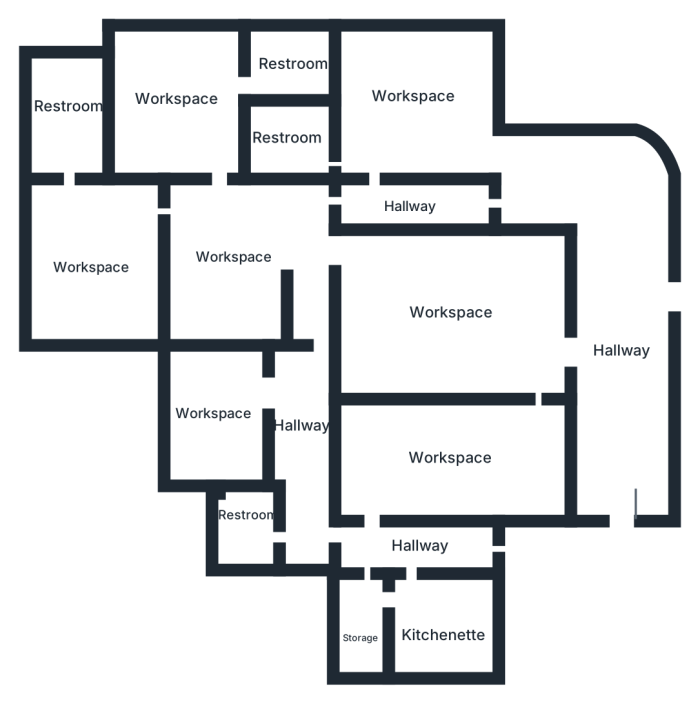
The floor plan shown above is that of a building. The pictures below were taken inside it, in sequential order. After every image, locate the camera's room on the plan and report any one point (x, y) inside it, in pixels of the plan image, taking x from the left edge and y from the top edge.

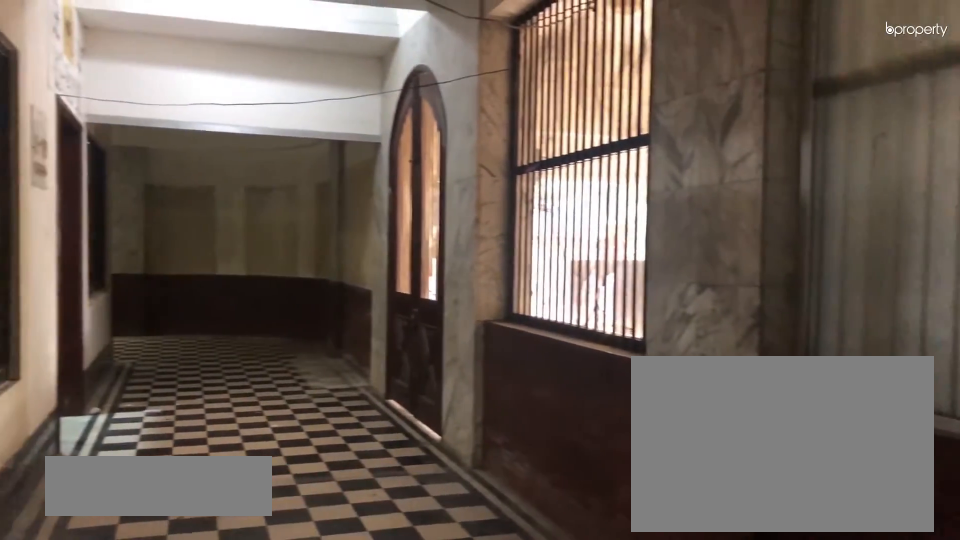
(619, 370)
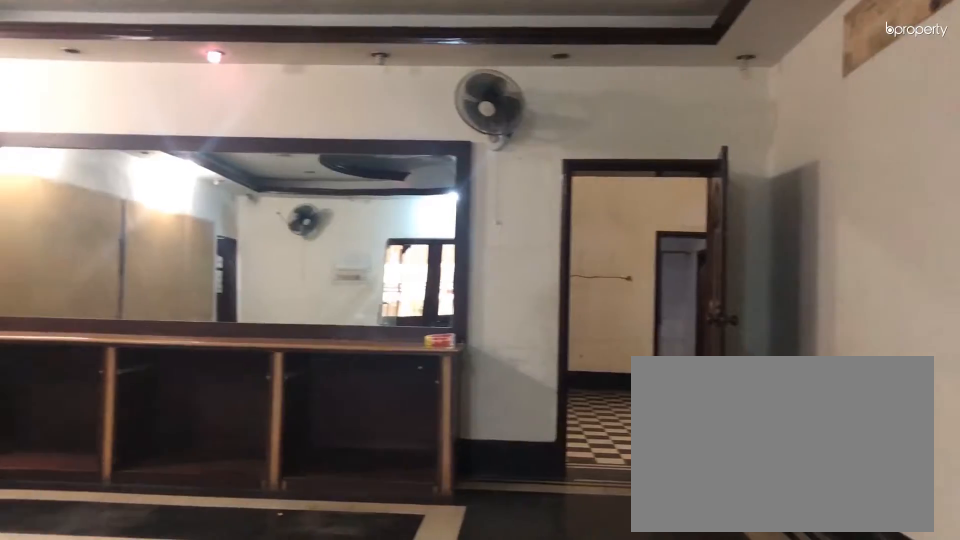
(446, 310)
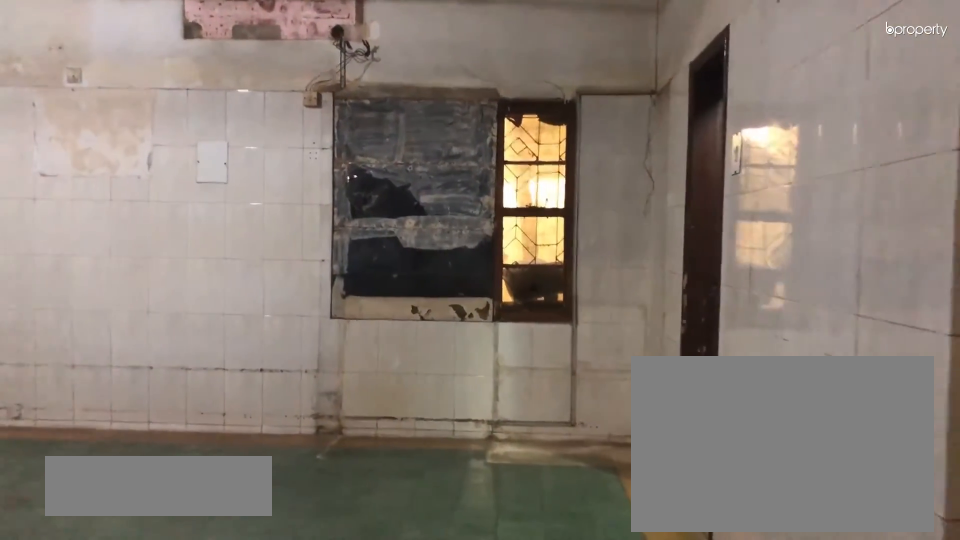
(93, 257)
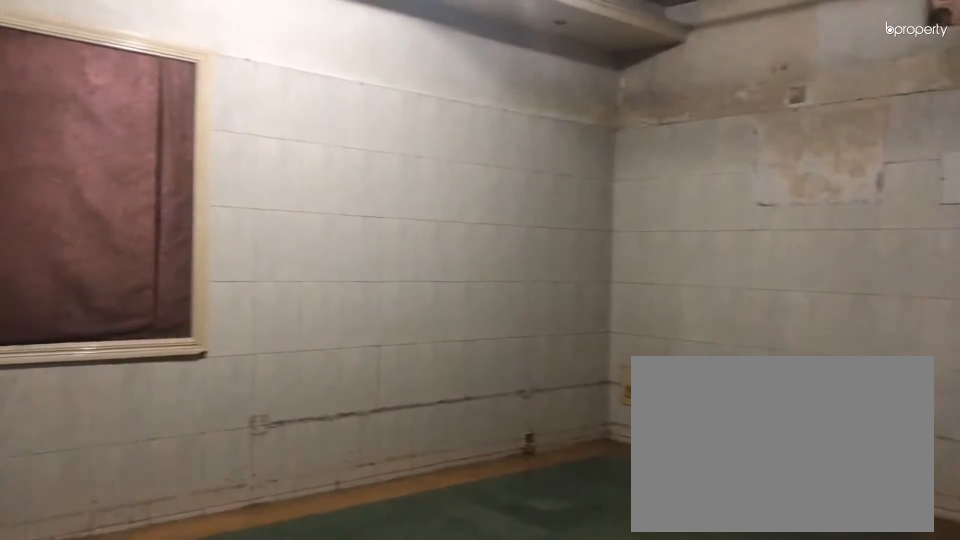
(93, 257)
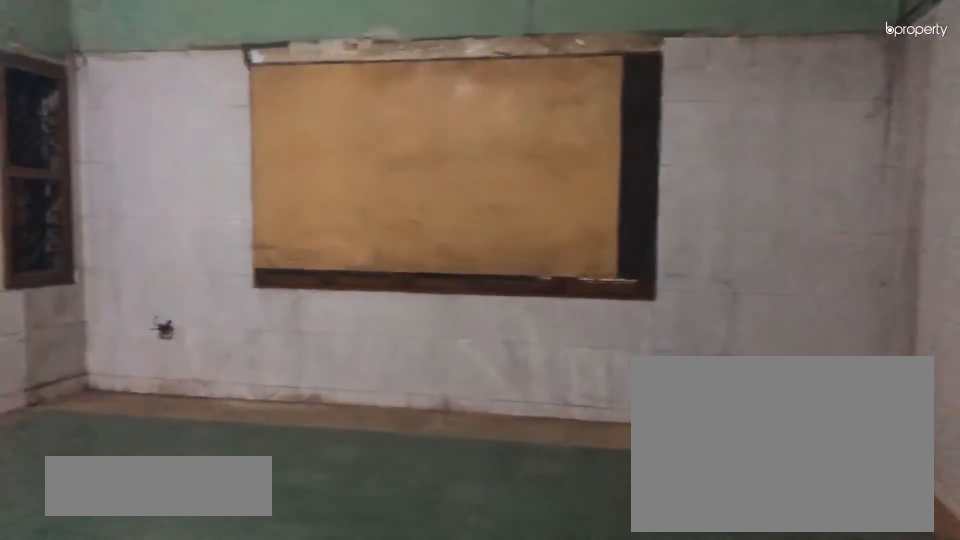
(182, 104)
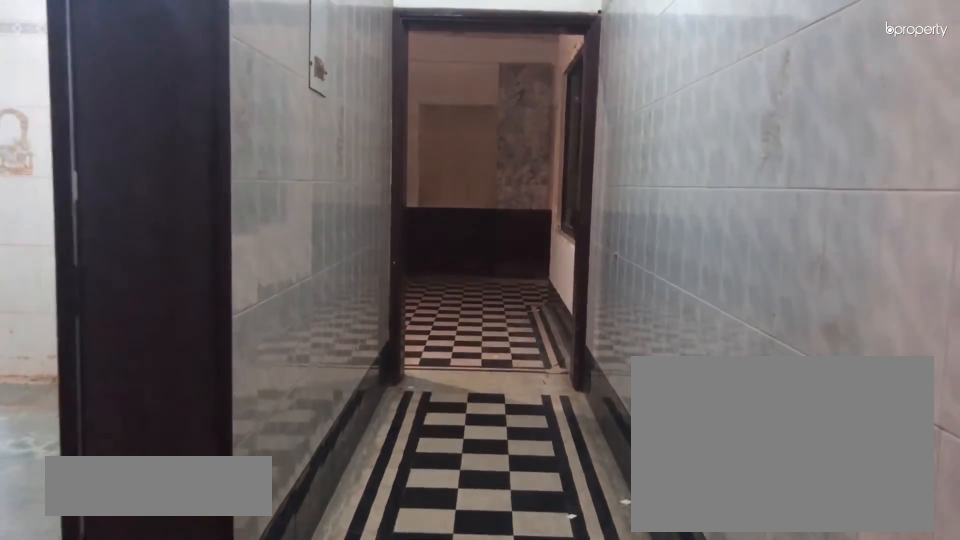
(401, 204)
